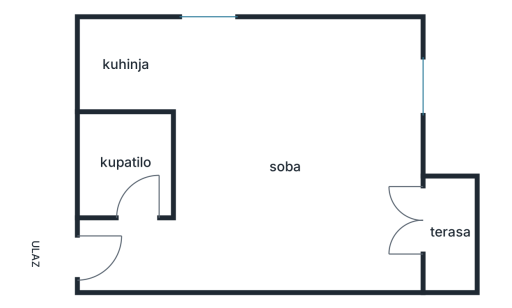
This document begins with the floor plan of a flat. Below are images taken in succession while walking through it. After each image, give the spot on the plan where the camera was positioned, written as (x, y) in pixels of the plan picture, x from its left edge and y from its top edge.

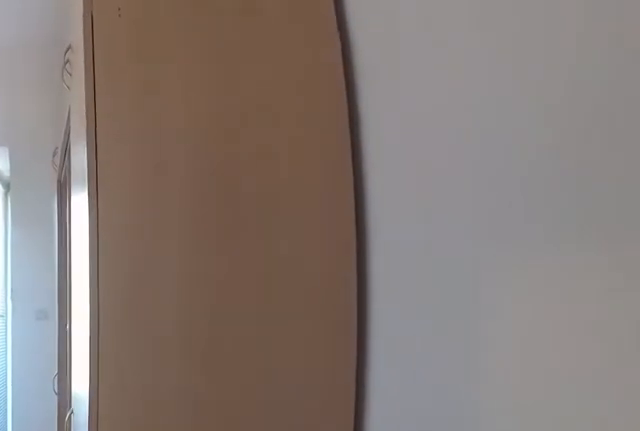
(137, 253)
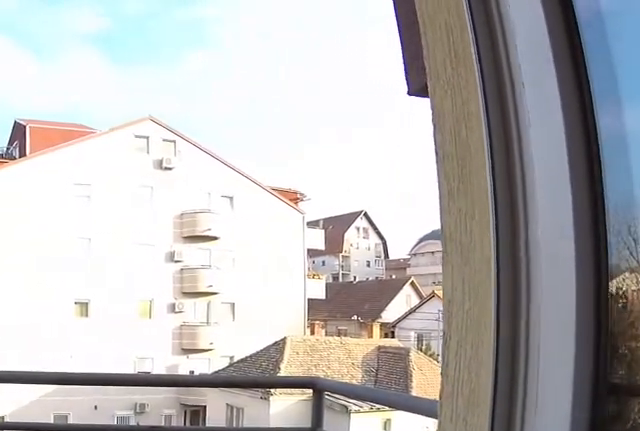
(379, 236)
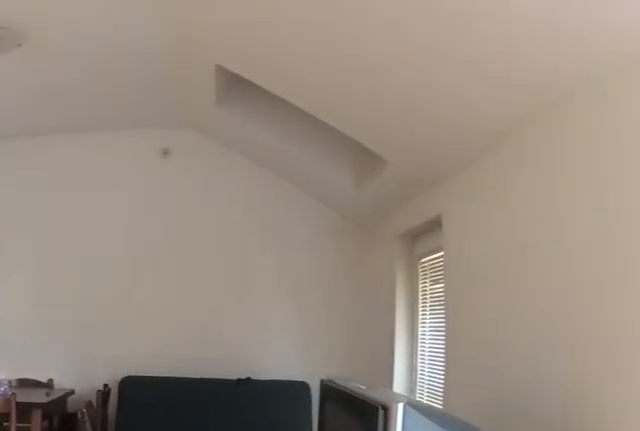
(390, 249)
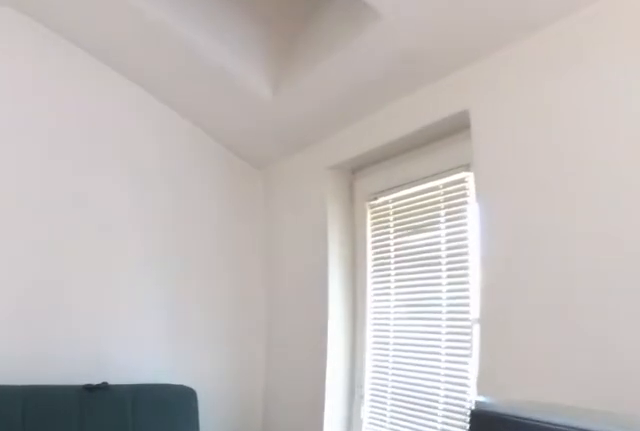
(332, 141)
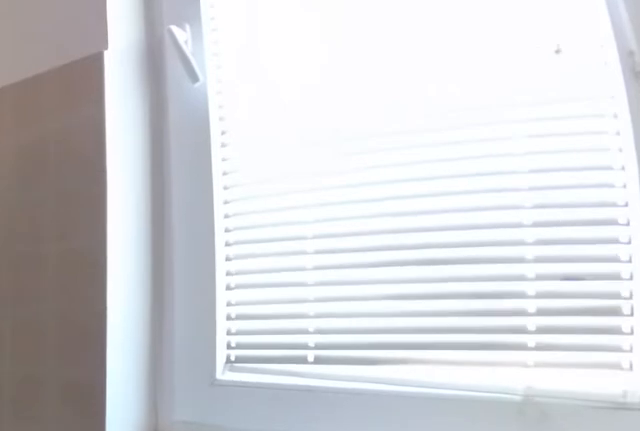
(178, 66)
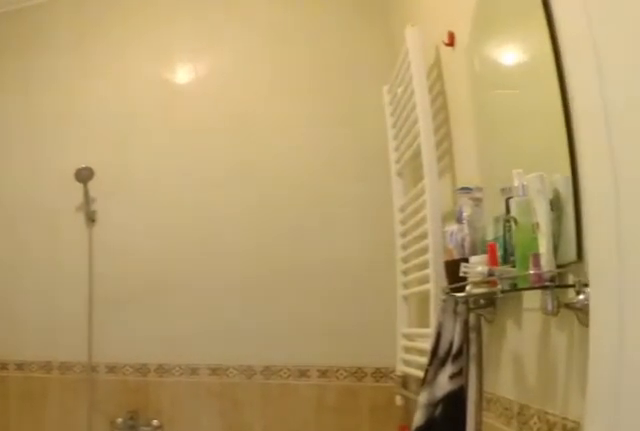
(161, 237)
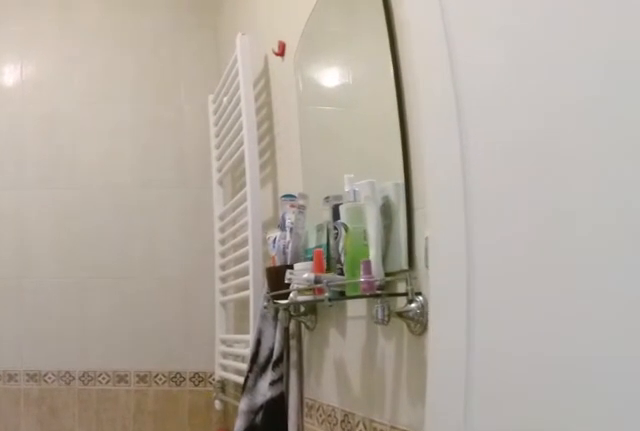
(160, 231)
